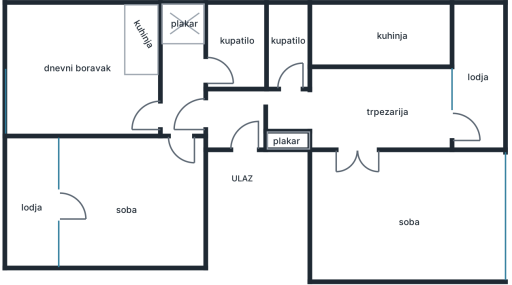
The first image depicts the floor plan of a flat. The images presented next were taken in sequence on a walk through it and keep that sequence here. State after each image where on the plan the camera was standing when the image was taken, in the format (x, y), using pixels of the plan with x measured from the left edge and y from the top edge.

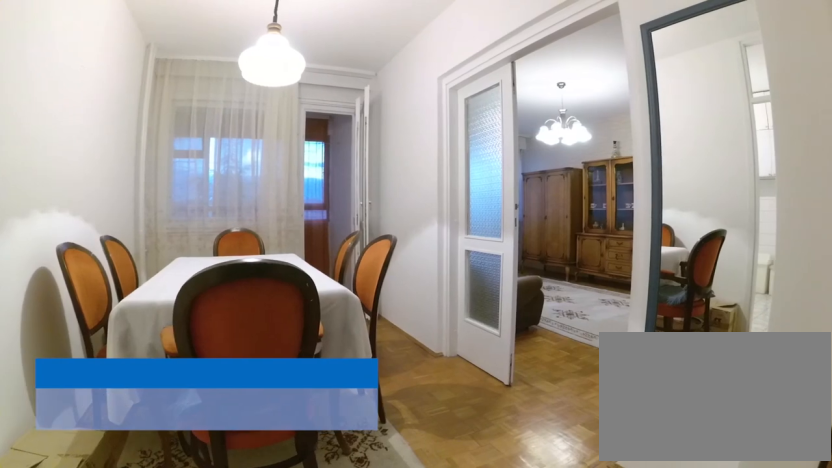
(289, 115)
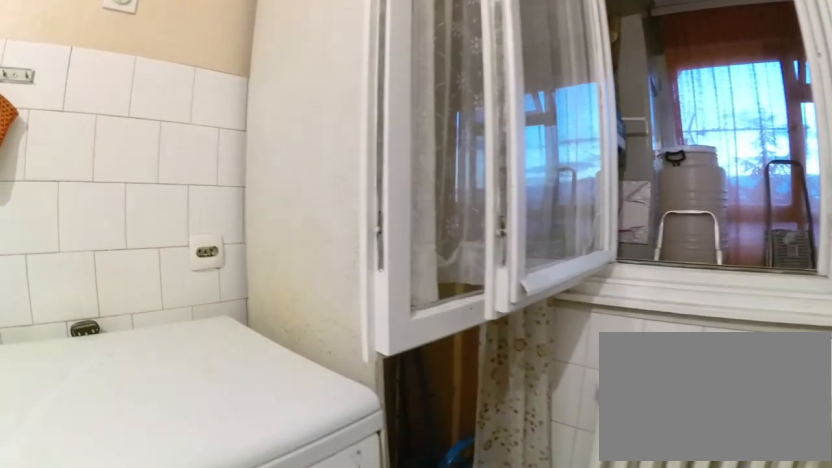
(412, 46)
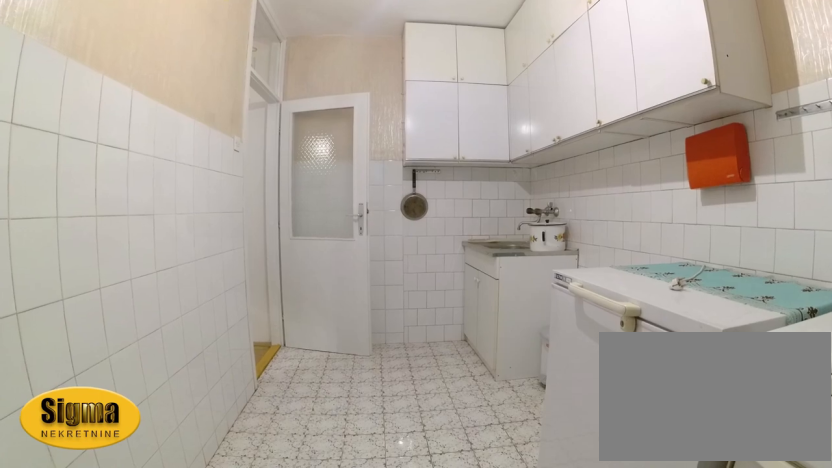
(428, 40)
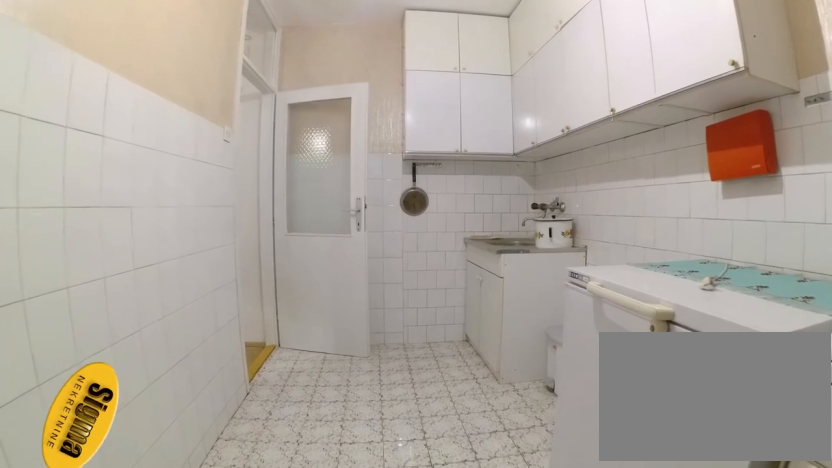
(420, 40)
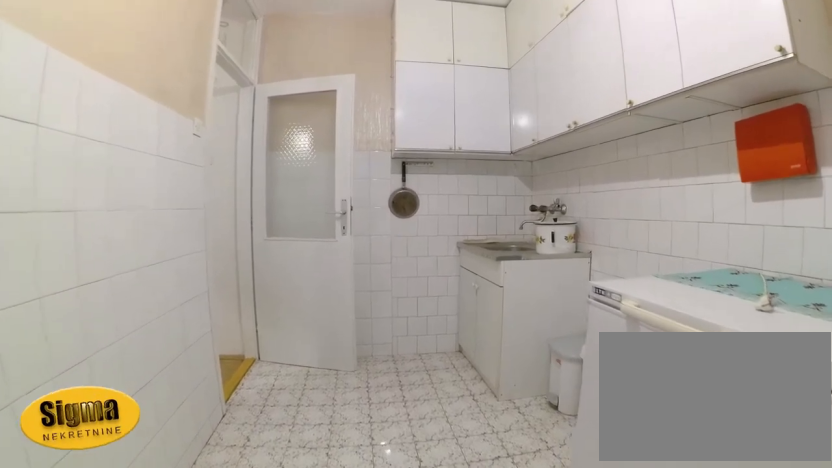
(411, 40)
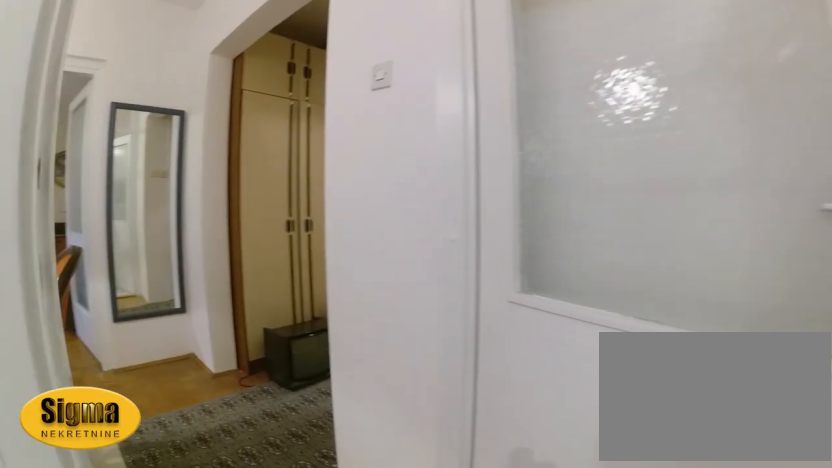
(344, 37)
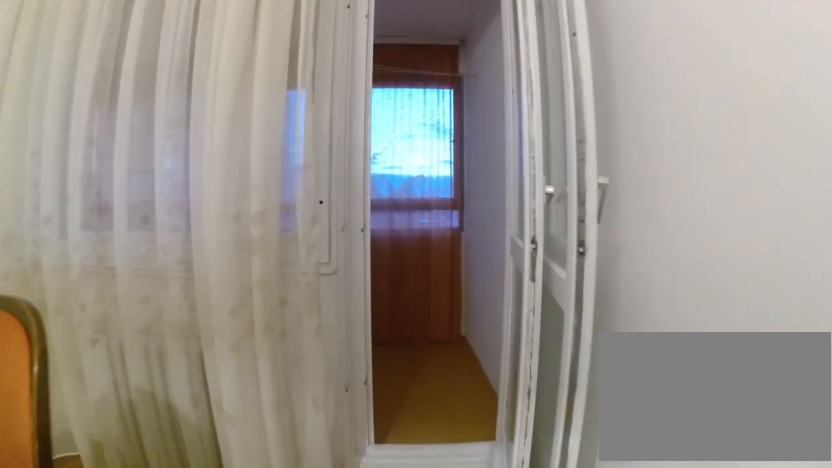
(393, 118)
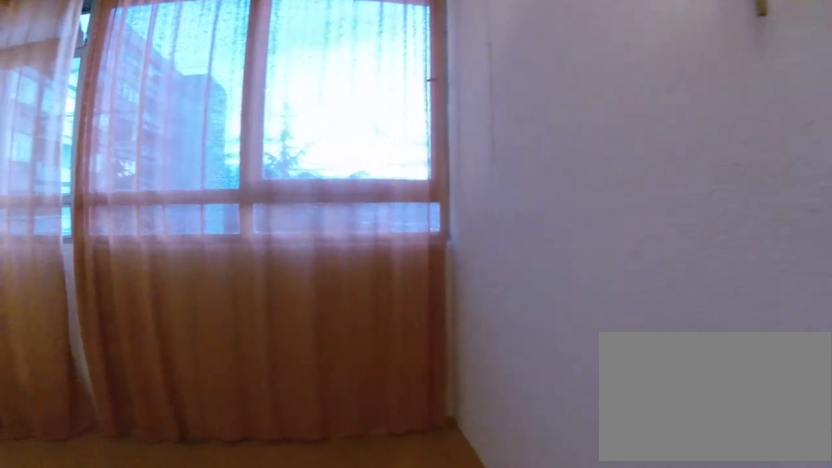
(432, 128)
